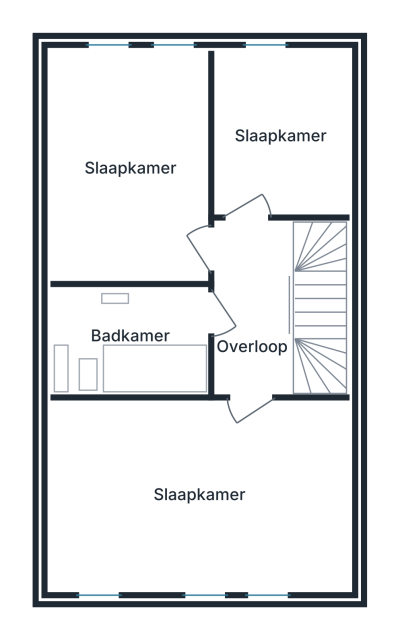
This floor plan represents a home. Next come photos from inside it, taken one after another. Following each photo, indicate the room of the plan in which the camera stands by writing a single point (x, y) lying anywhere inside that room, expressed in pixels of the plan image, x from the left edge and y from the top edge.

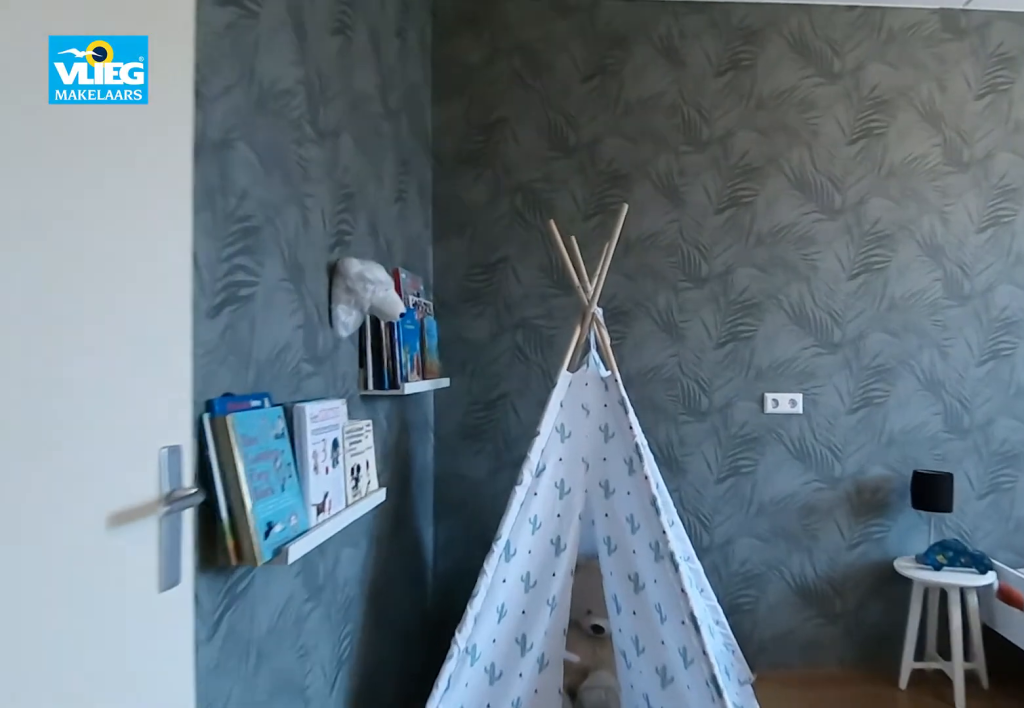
(122, 97)
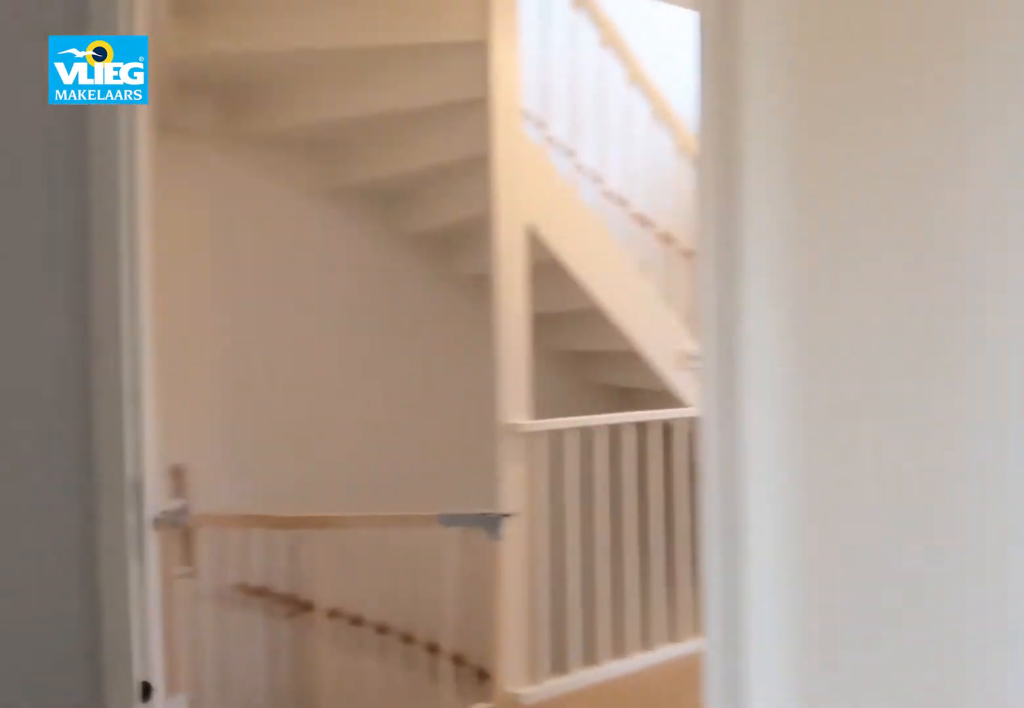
(122, 97)
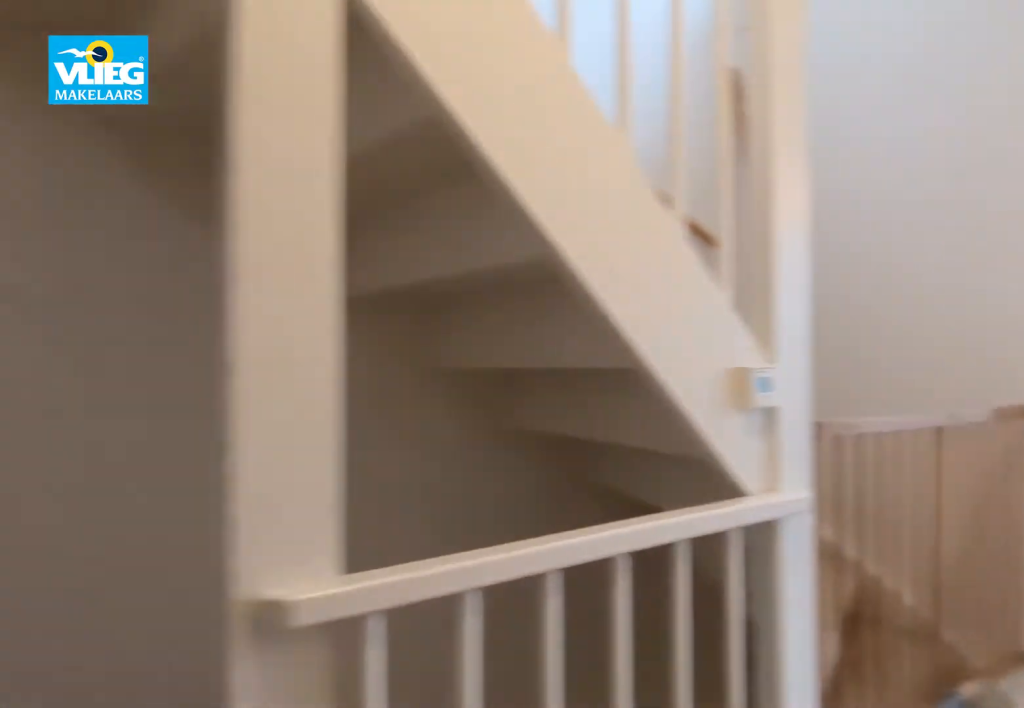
(266, 307)
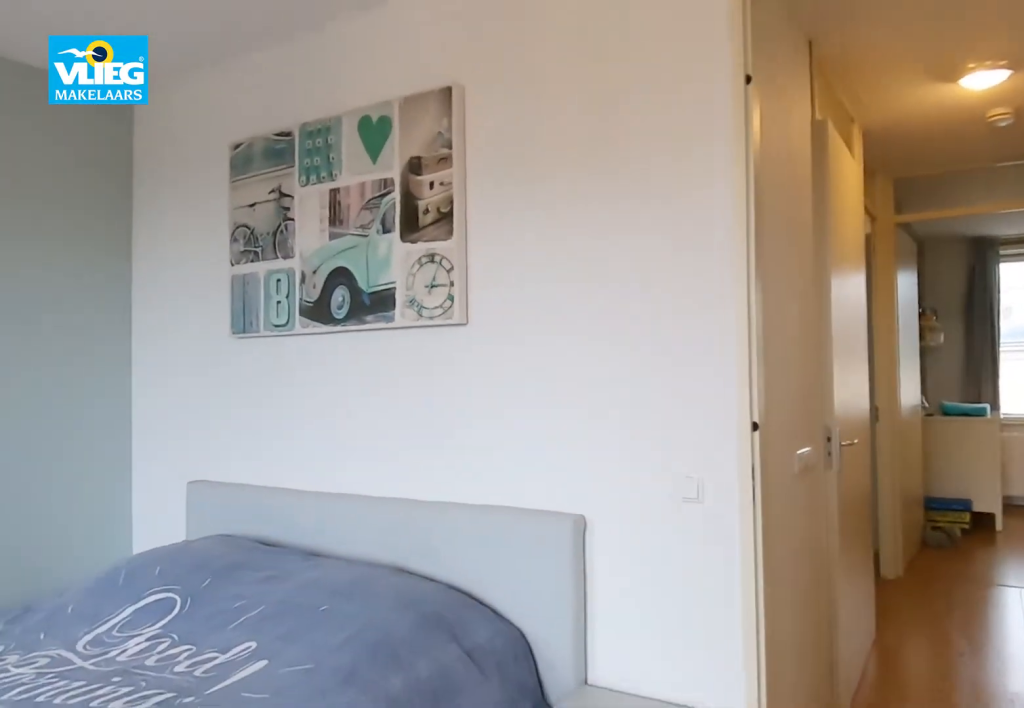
(198, 494)
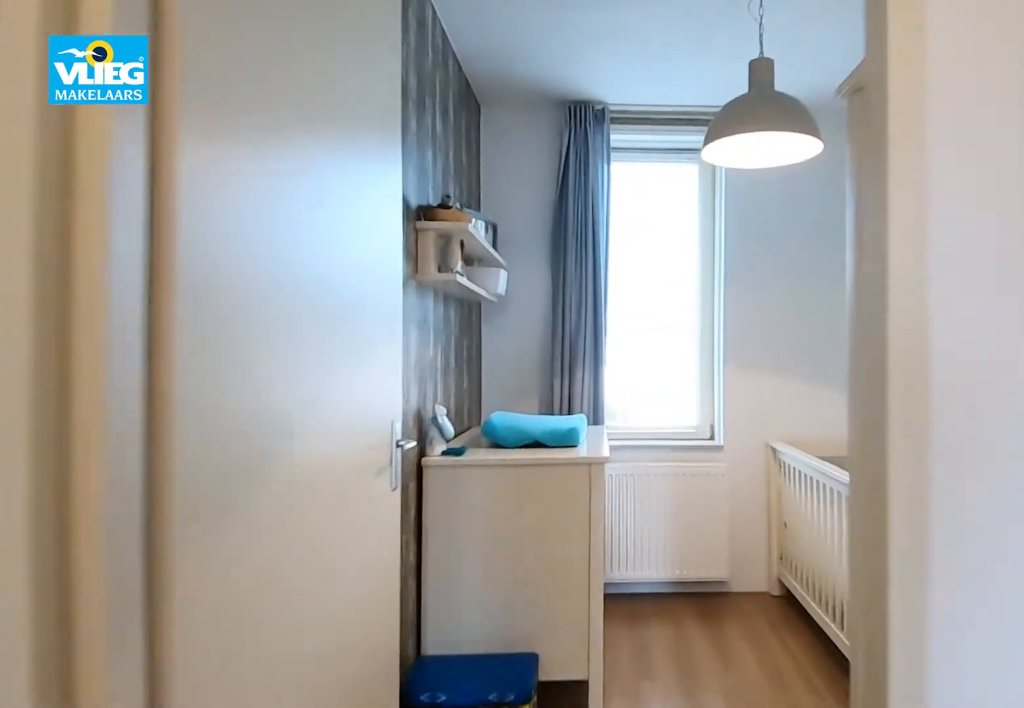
(265, 308)
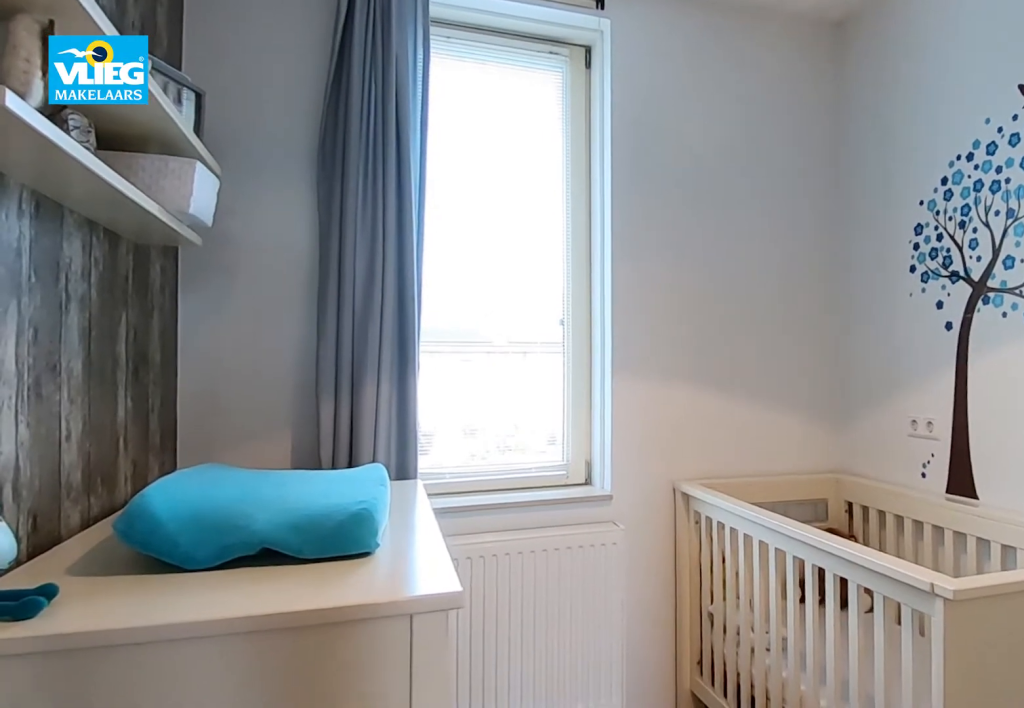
(288, 106)
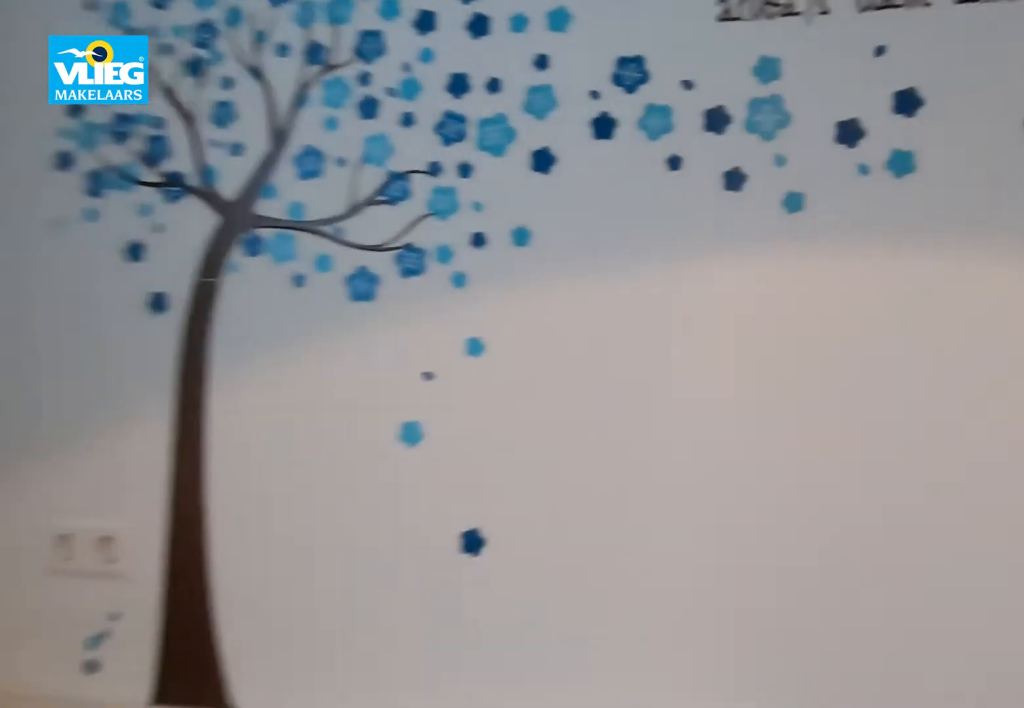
(288, 106)
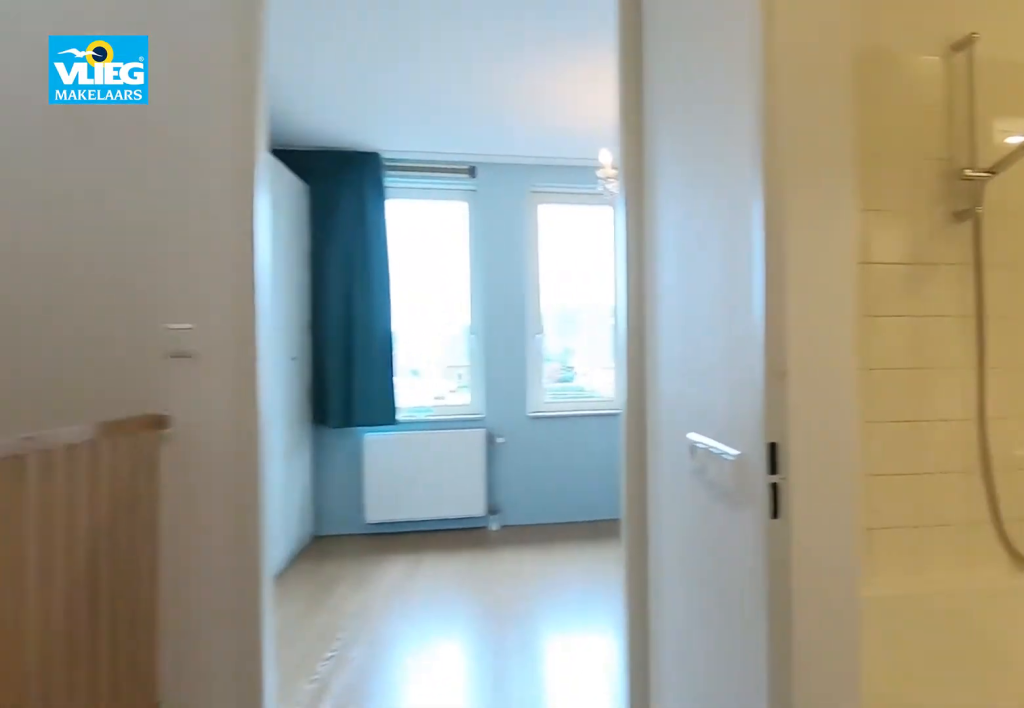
(265, 308)
